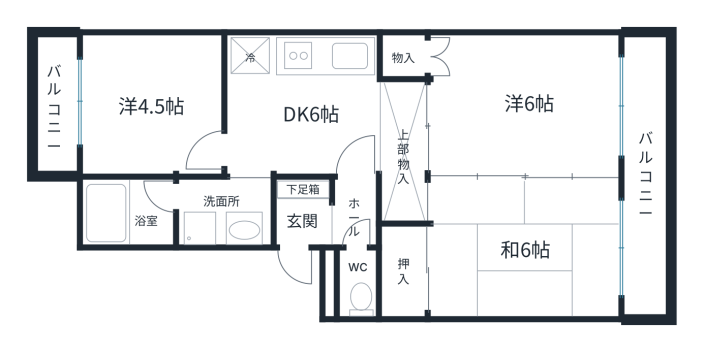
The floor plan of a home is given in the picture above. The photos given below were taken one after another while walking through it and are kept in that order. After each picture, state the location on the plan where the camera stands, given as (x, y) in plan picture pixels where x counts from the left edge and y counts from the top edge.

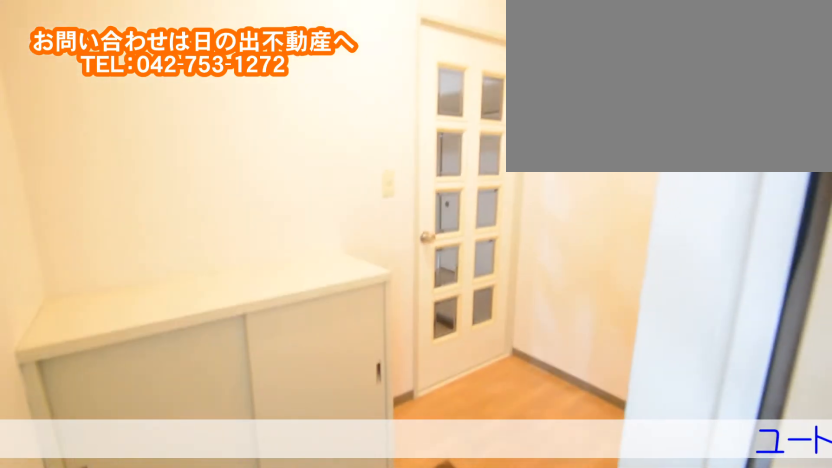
(323, 238)
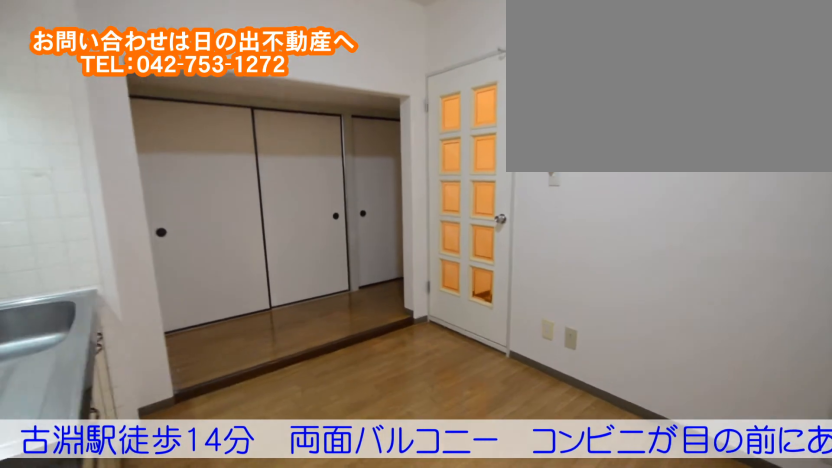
(323, 151)
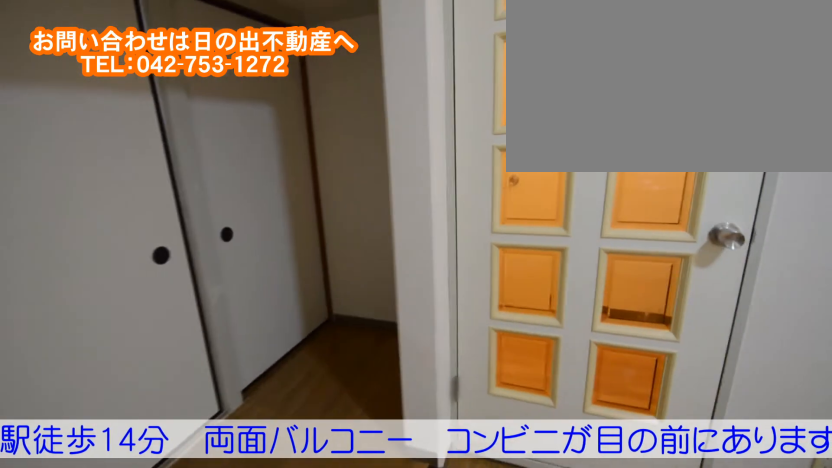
(326, 154)
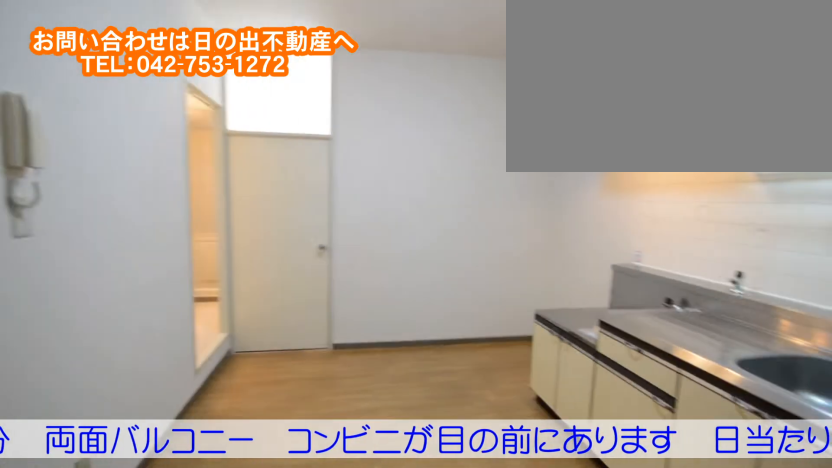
(323, 152)
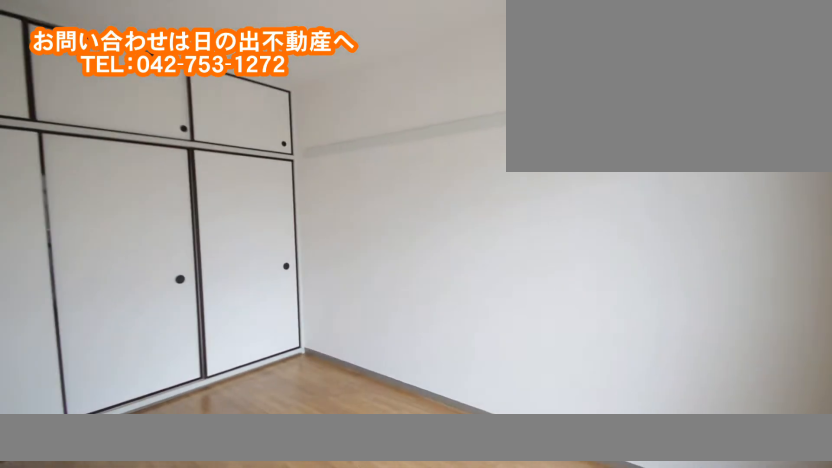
(584, 132)
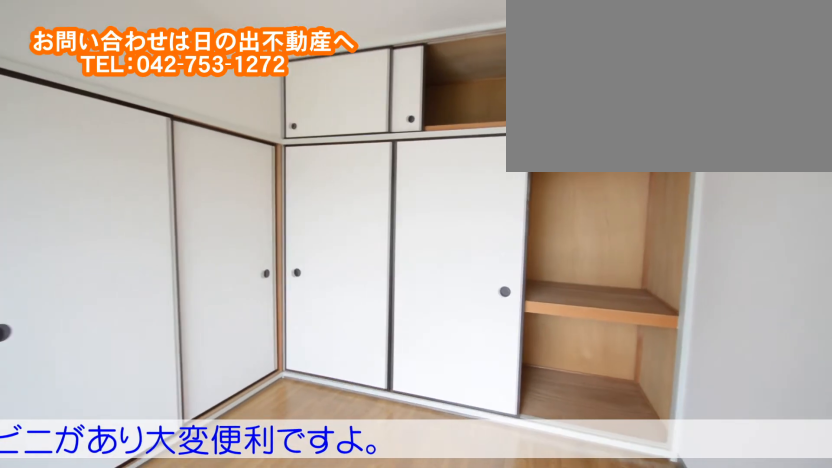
(586, 126)
